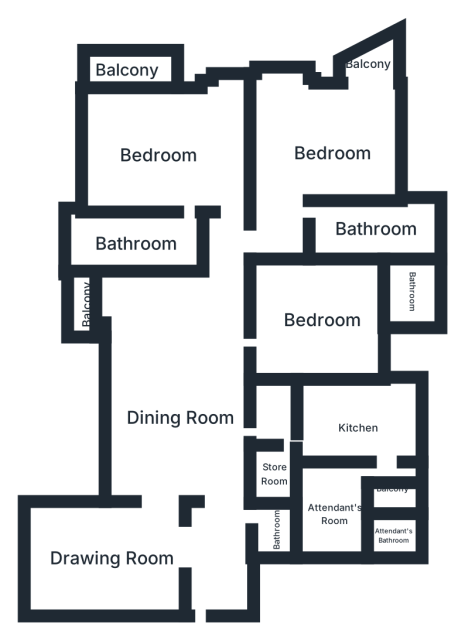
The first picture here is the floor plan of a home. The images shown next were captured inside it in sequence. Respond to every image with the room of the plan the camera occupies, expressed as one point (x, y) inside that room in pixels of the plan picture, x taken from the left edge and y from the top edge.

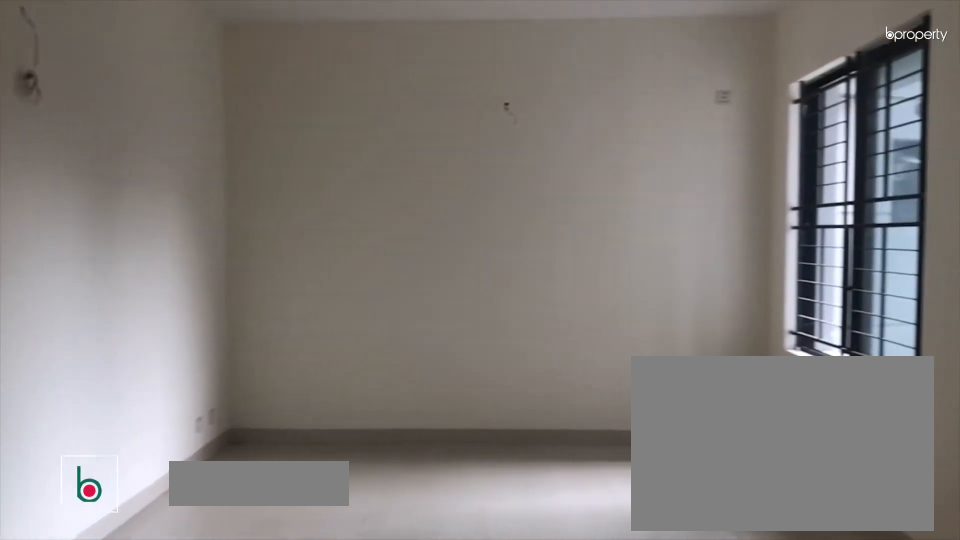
(117, 555)
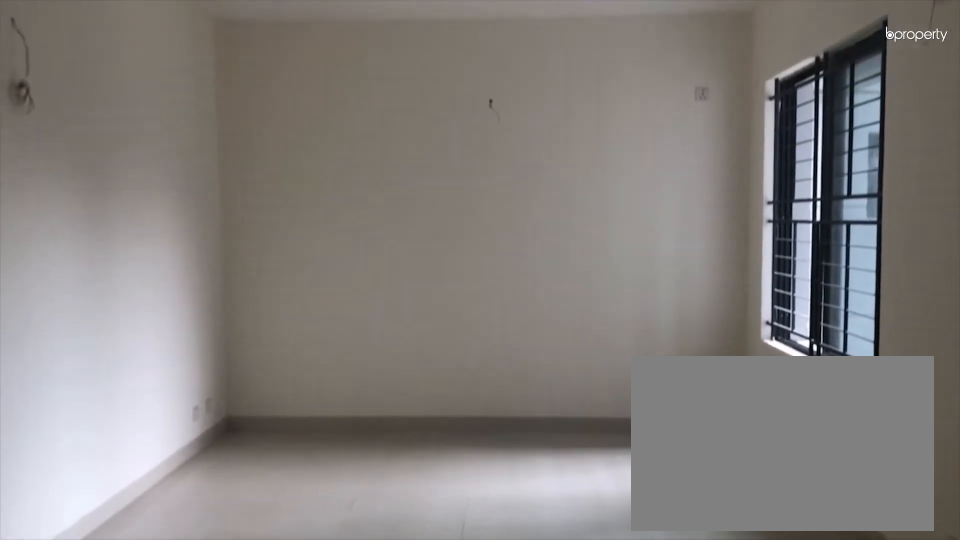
(117, 555)
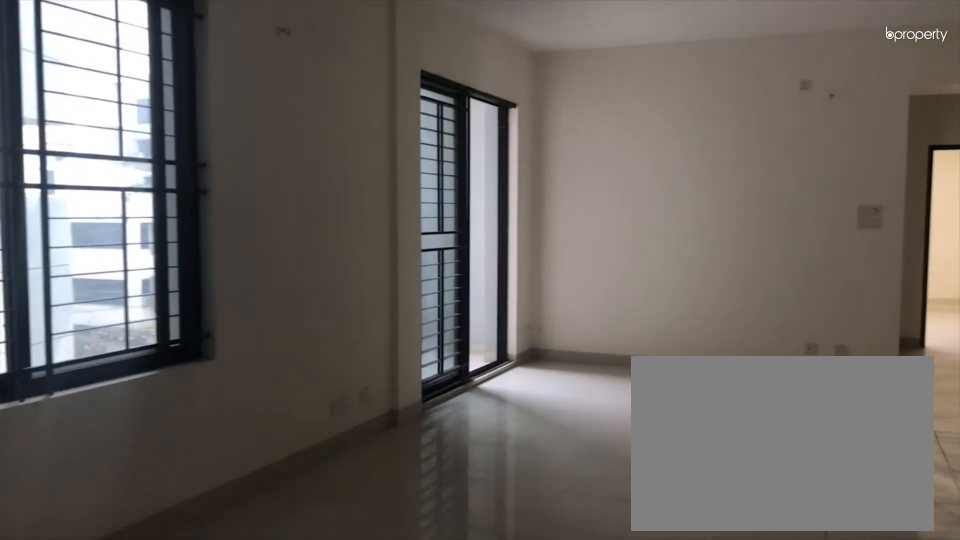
(182, 420)
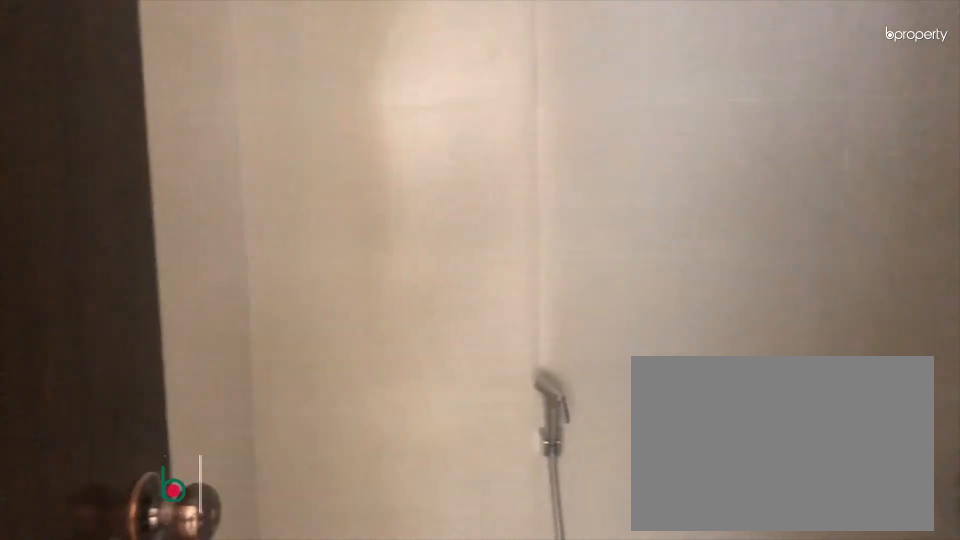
(277, 528)
